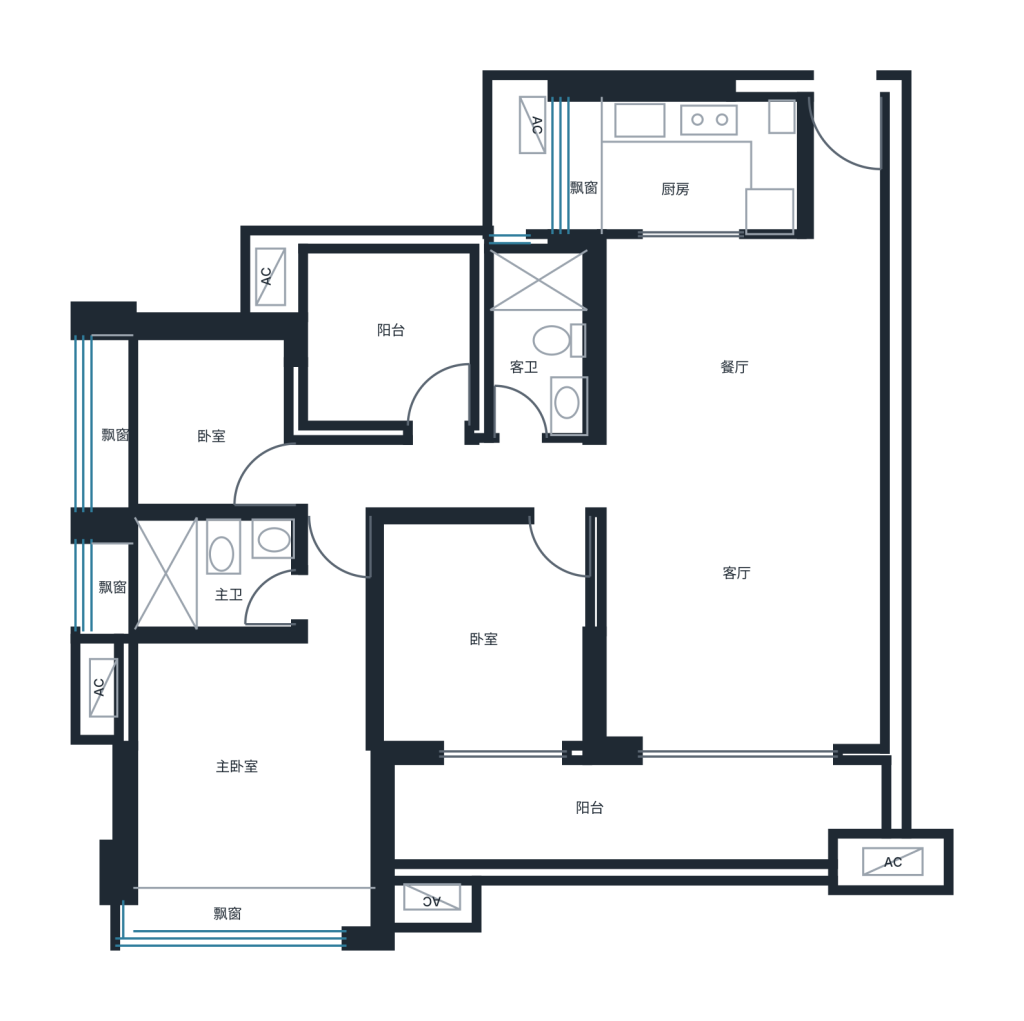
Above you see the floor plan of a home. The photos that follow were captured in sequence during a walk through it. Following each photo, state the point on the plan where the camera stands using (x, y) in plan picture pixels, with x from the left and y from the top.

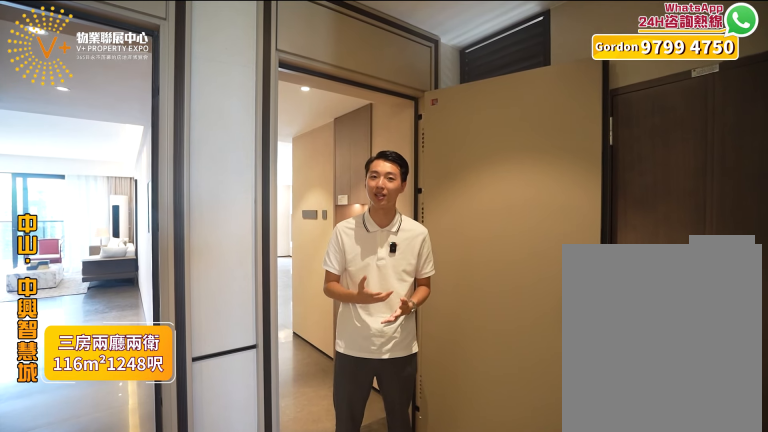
(839, 140)
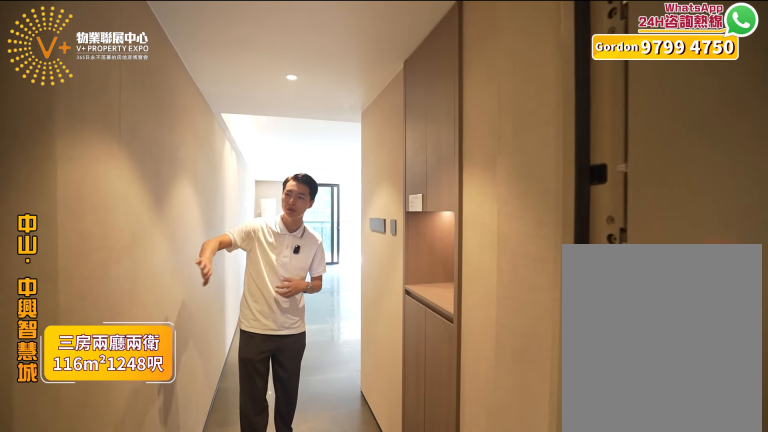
(828, 149)
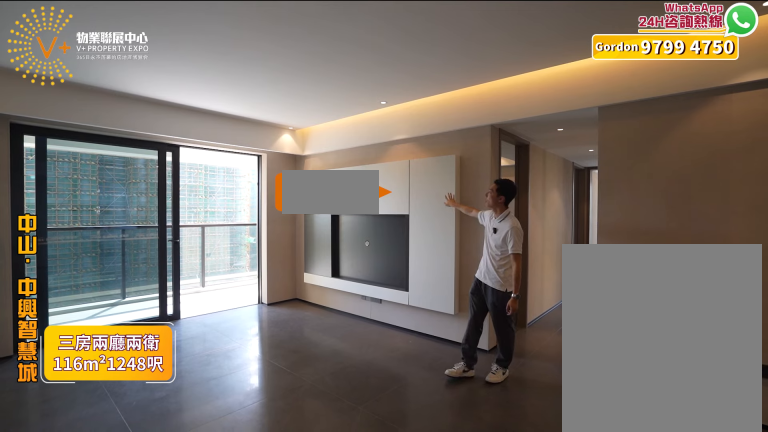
(813, 517)
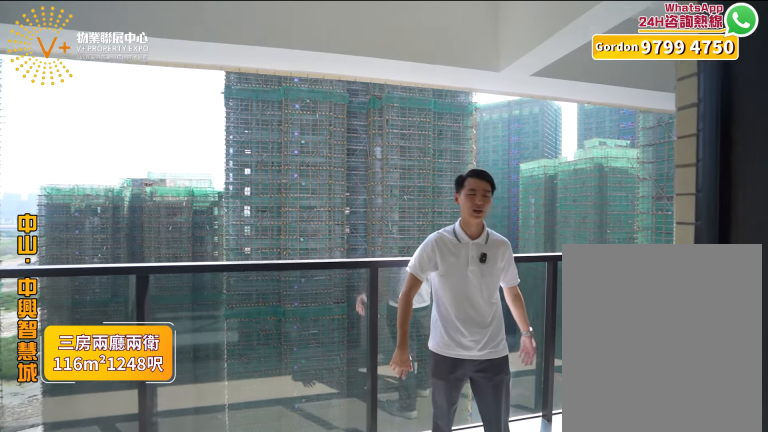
(727, 785)
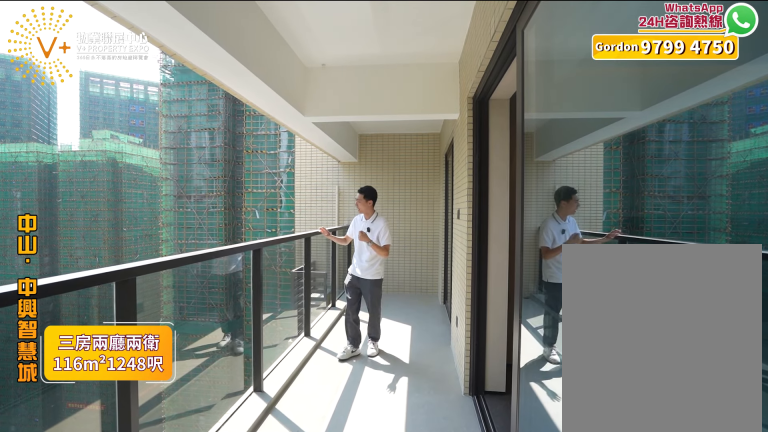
(724, 773)
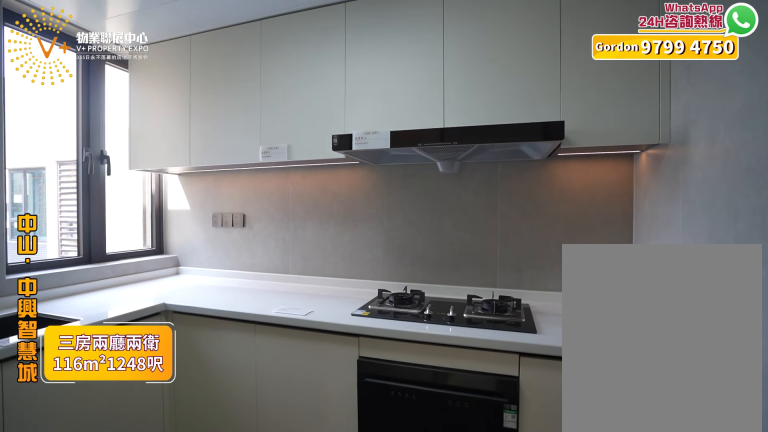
(694, 167)
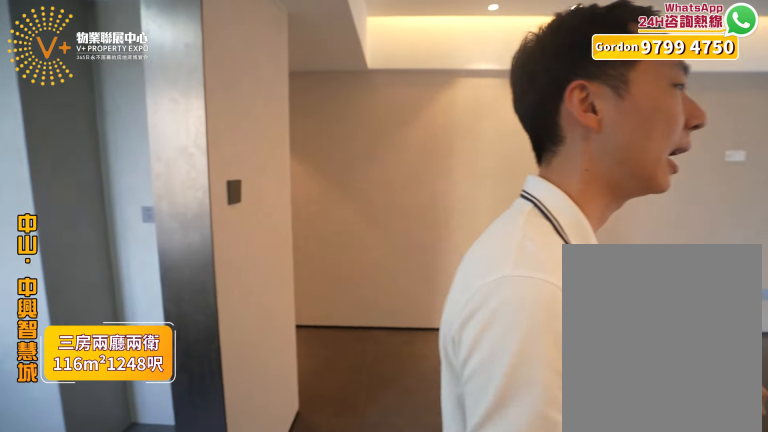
(694, 168)
